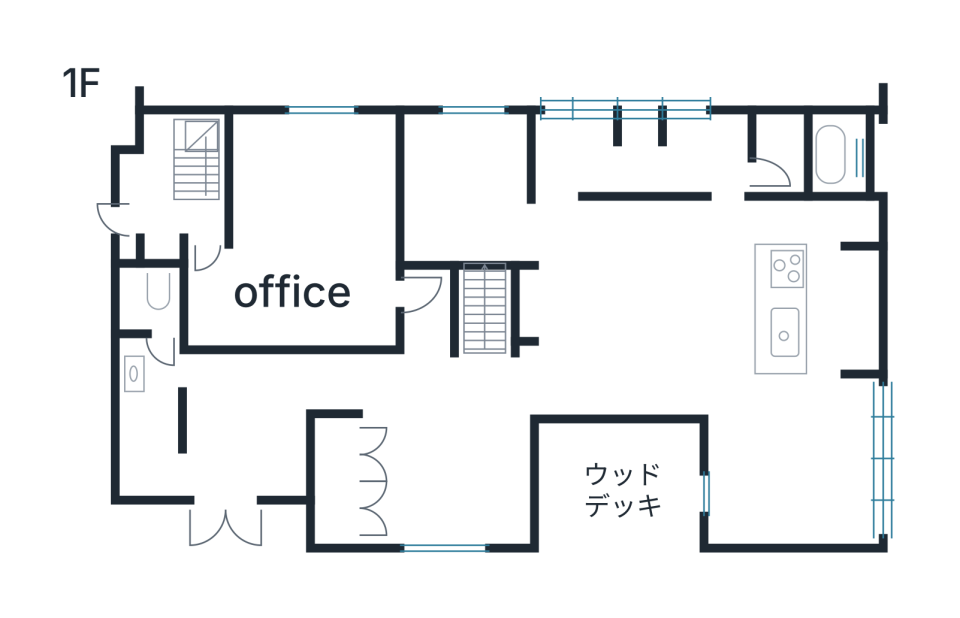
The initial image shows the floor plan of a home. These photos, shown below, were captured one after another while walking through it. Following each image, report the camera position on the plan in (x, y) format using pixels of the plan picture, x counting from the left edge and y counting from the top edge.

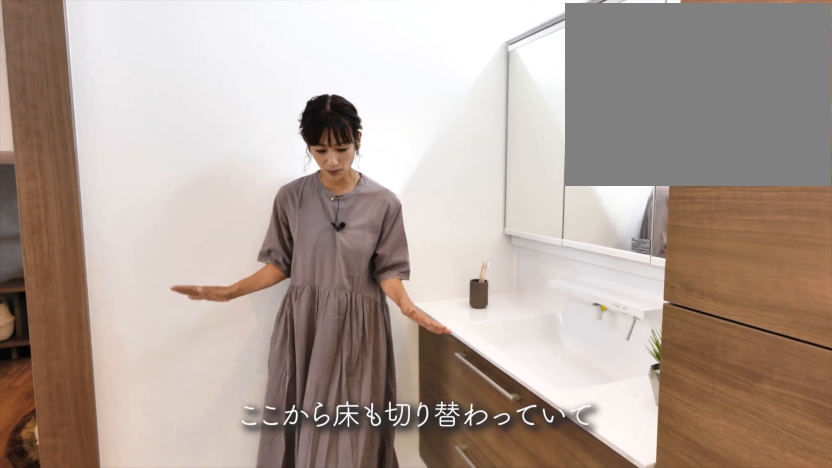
(565, 166)
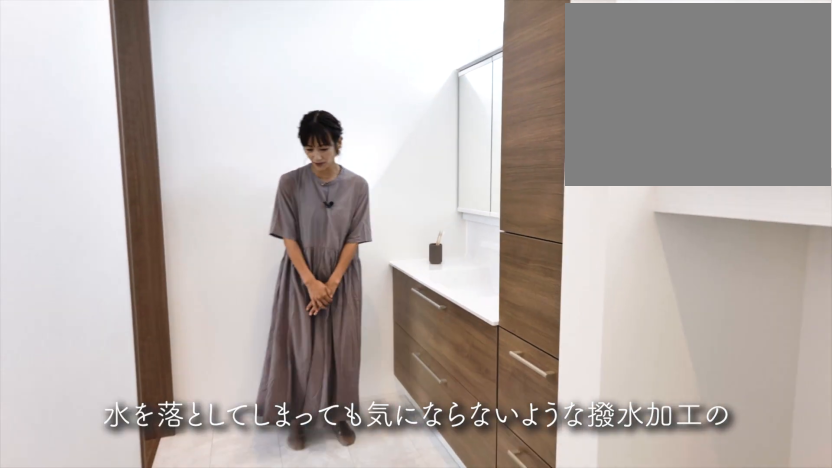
(565, 166)
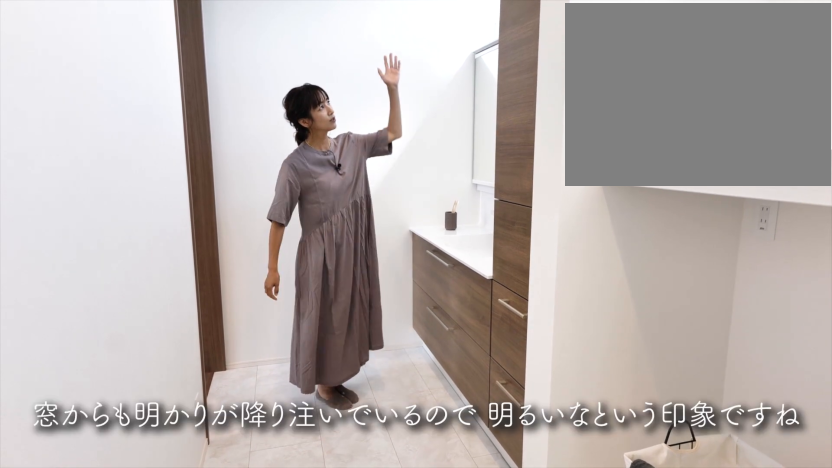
(565, 166)
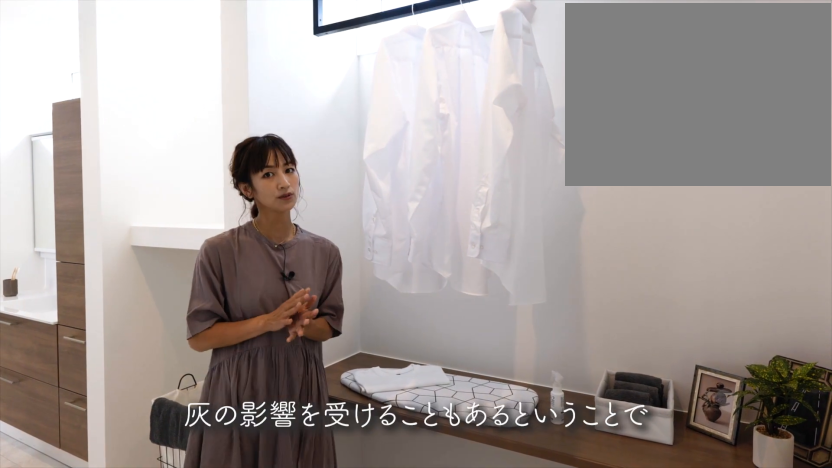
(720, 169)
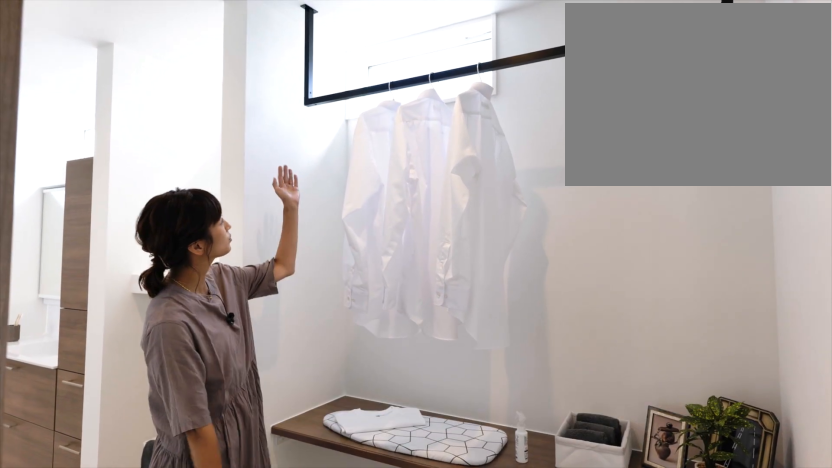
(720, 180)
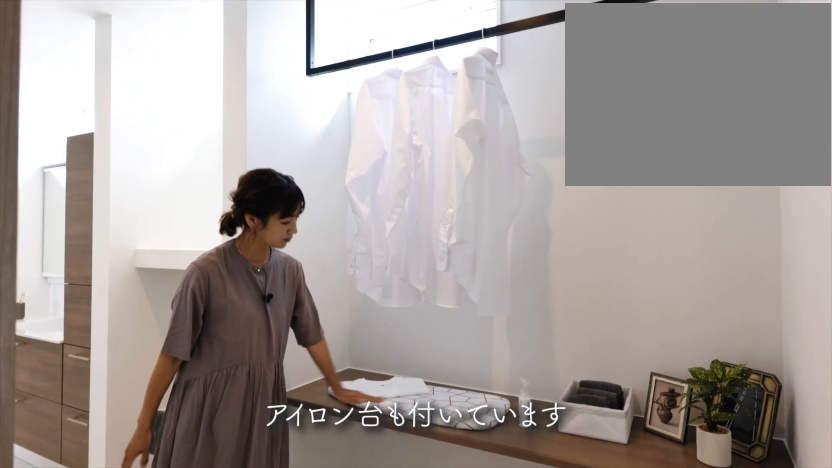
(720, 187)
